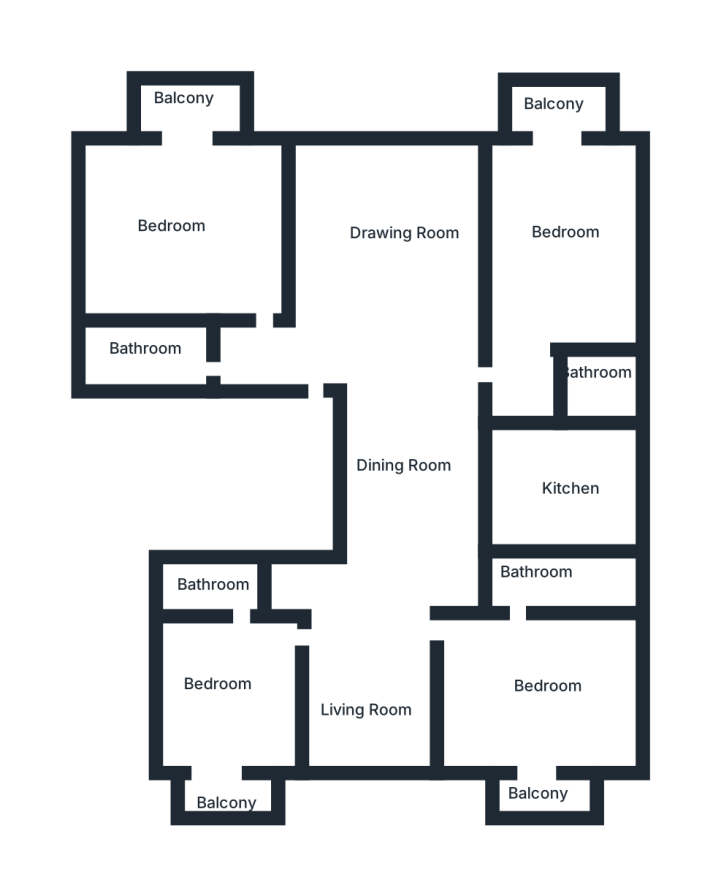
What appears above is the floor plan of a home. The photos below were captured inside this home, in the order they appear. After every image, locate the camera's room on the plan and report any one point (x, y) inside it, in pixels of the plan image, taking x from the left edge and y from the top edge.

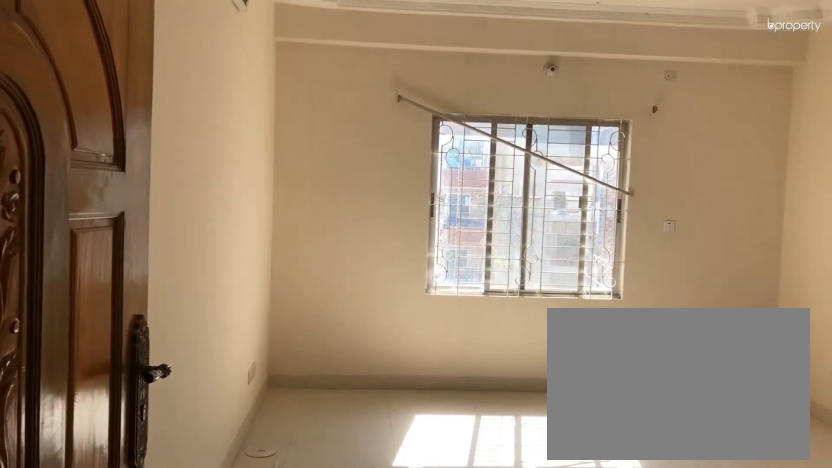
(408, 348)
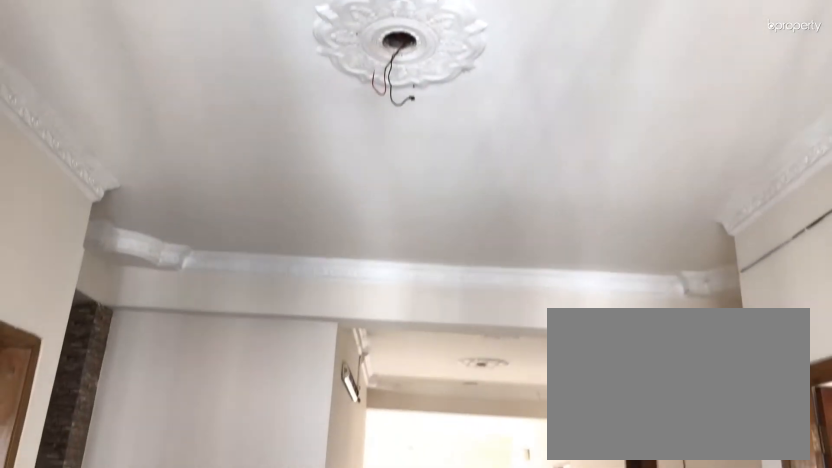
(384, 615)
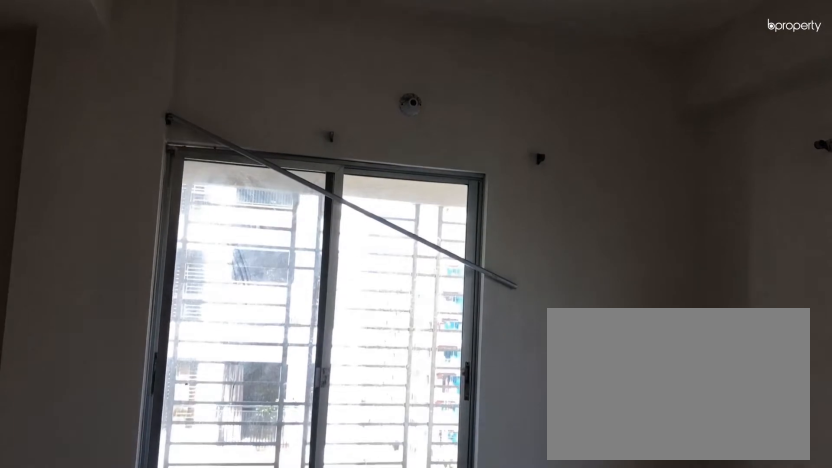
(234, 700)
